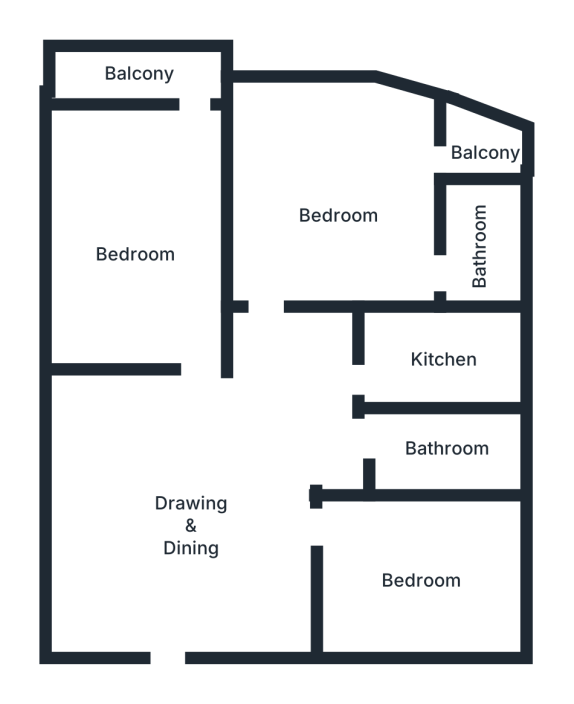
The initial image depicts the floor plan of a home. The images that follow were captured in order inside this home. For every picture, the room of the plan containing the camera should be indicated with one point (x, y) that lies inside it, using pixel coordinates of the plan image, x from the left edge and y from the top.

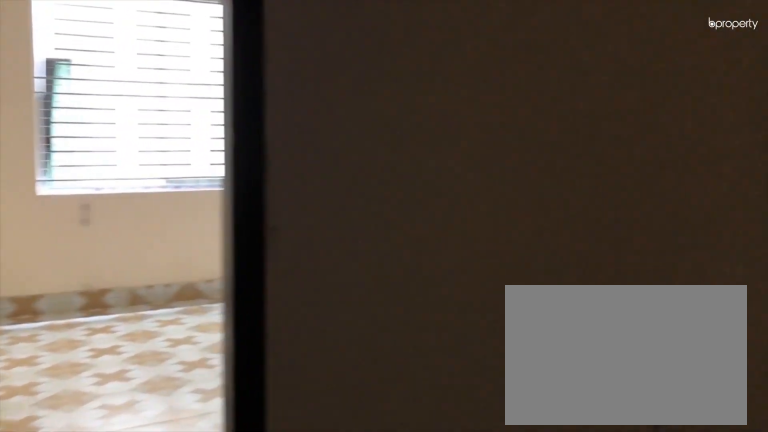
(199, 516)
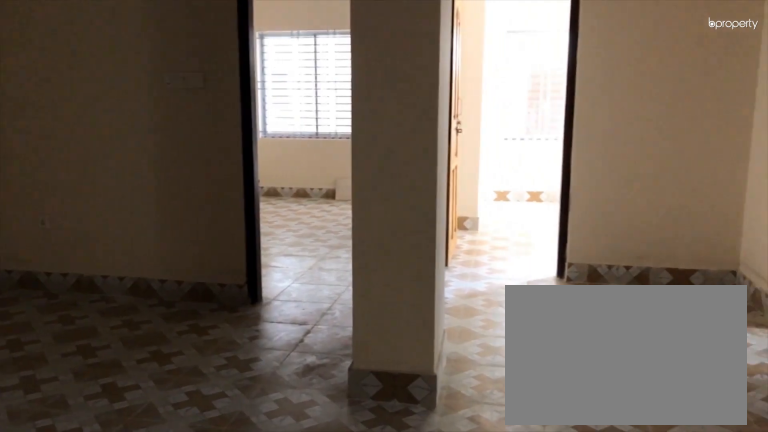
(199, 516)
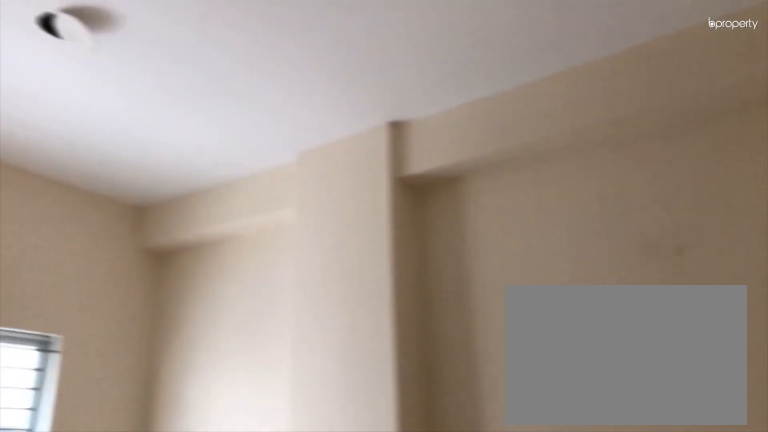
(424, 580)
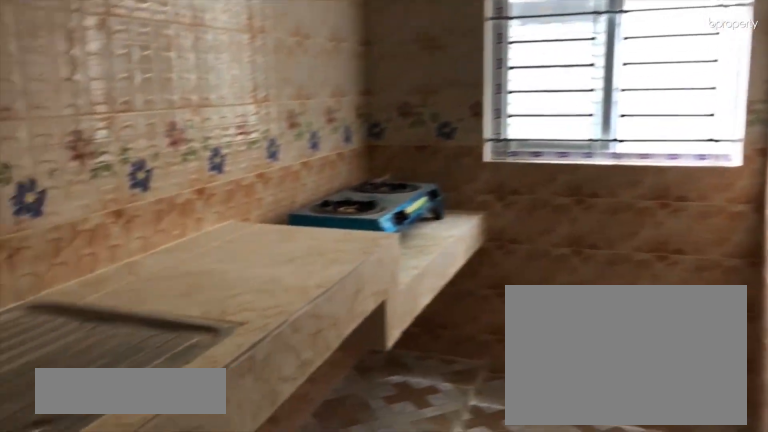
(444, 360)
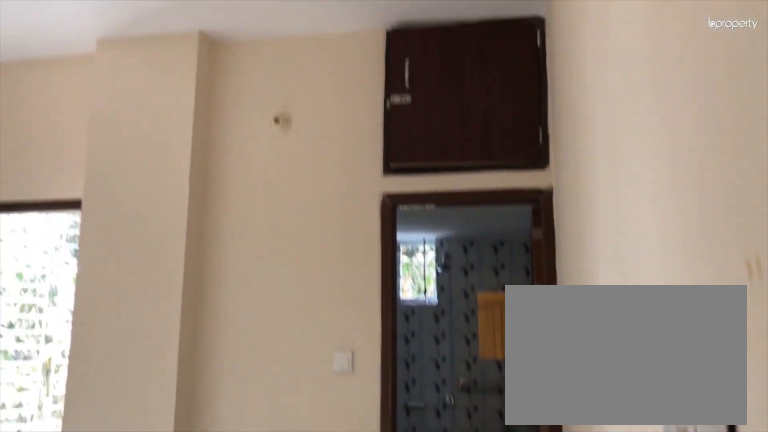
(345, 213)
